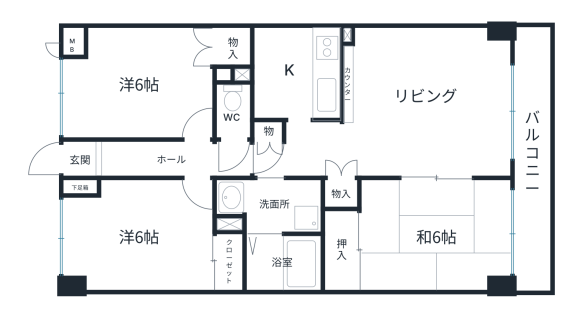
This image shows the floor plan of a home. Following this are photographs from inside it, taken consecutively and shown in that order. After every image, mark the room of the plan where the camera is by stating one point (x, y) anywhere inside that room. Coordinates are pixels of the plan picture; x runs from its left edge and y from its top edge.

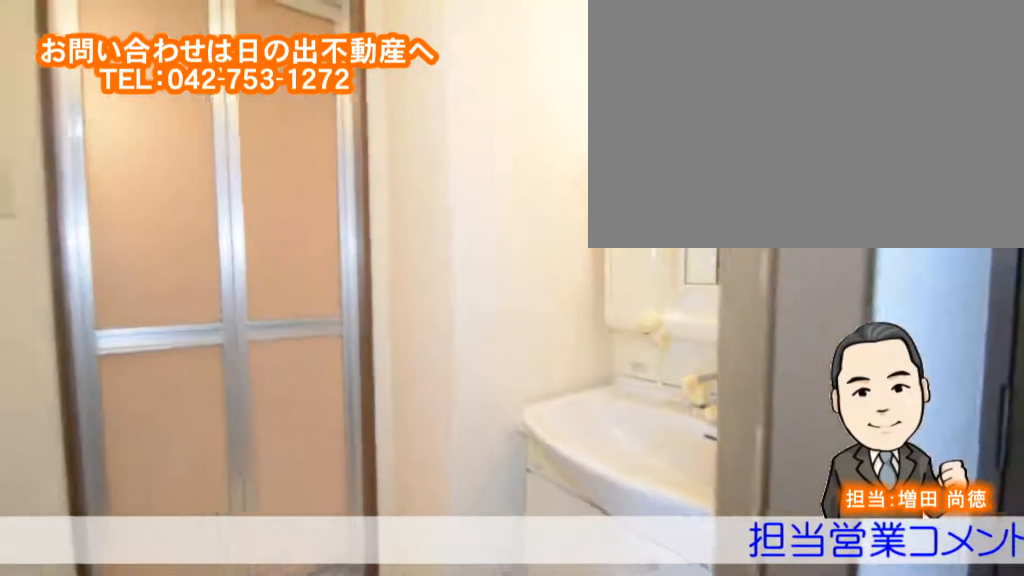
(290, 201)
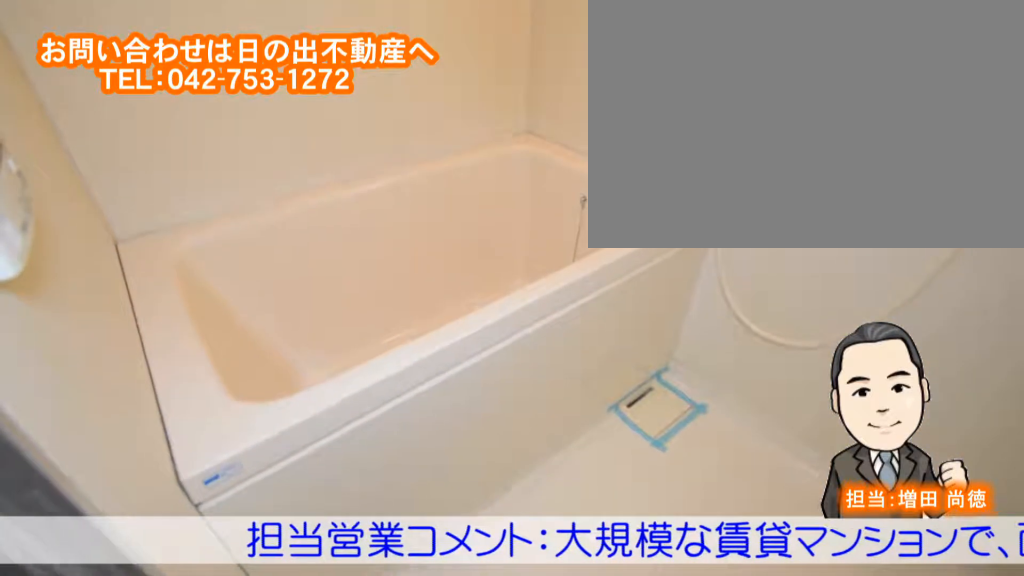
(283, 263)
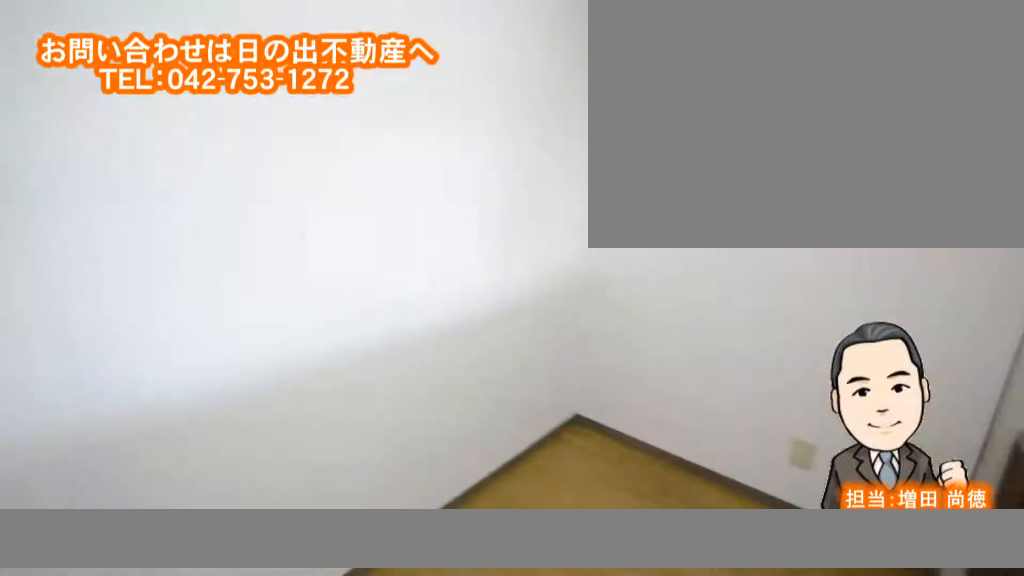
(286, 74)
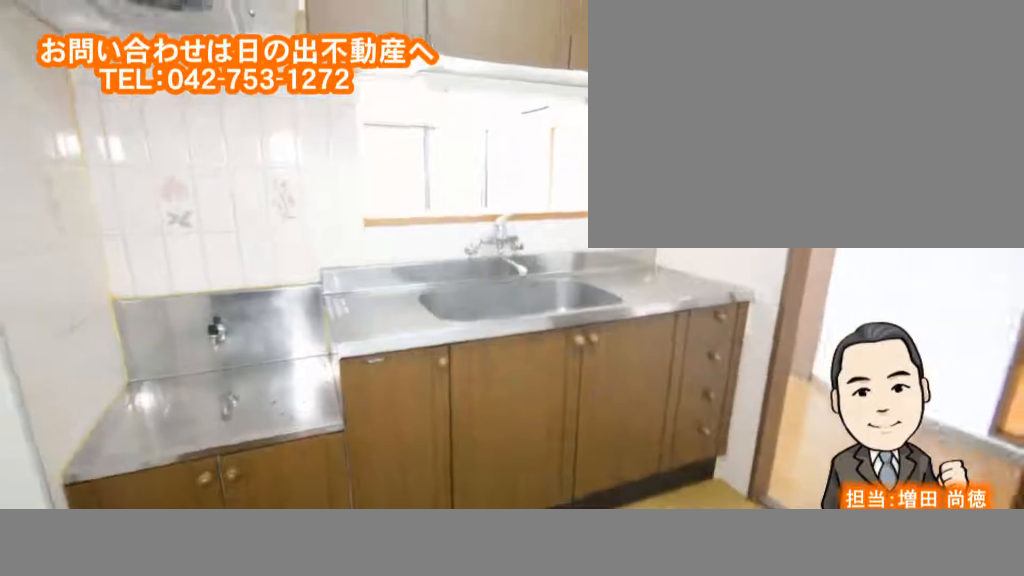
(286, 74)
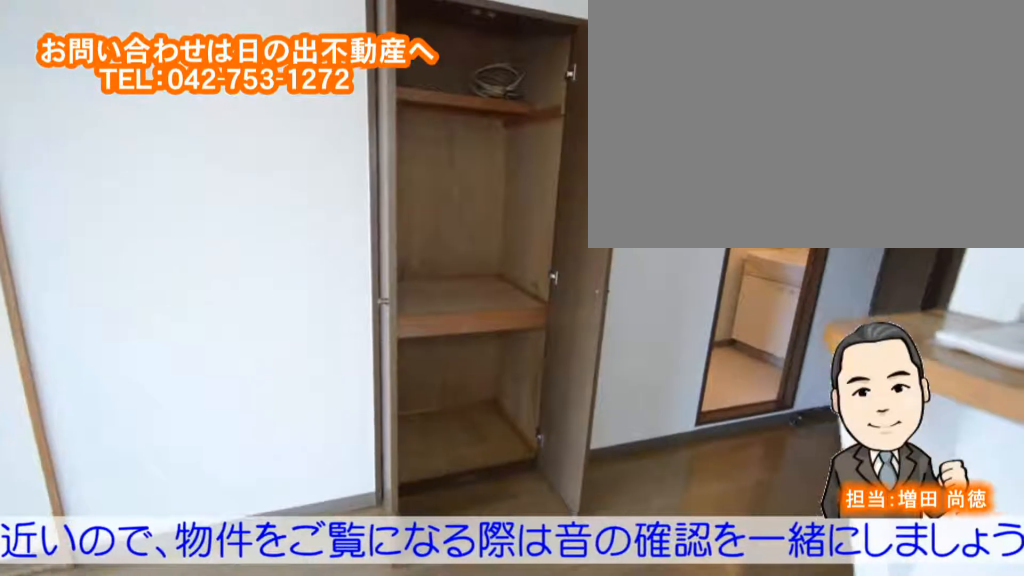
(421, 122)
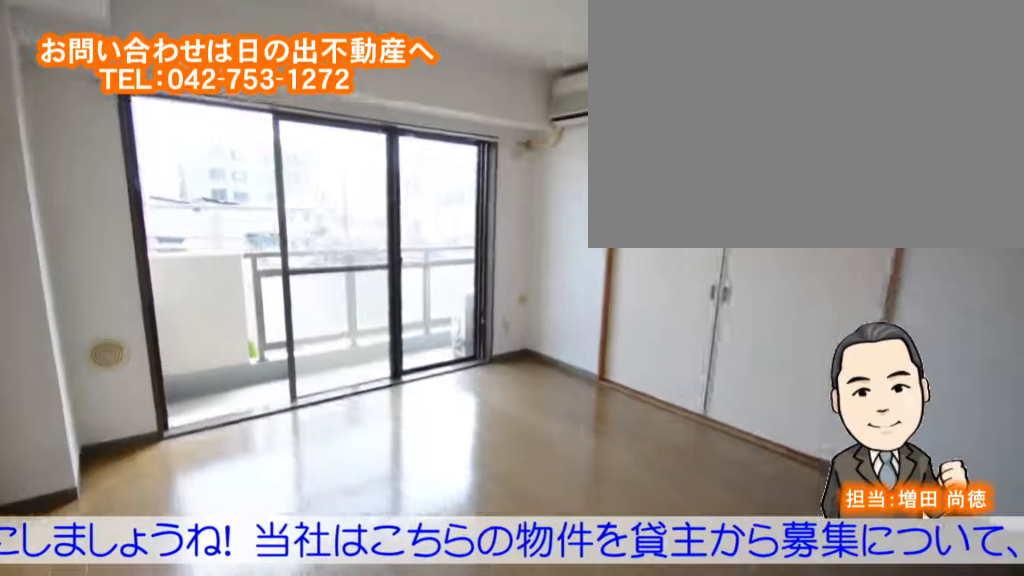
(421, 123)
